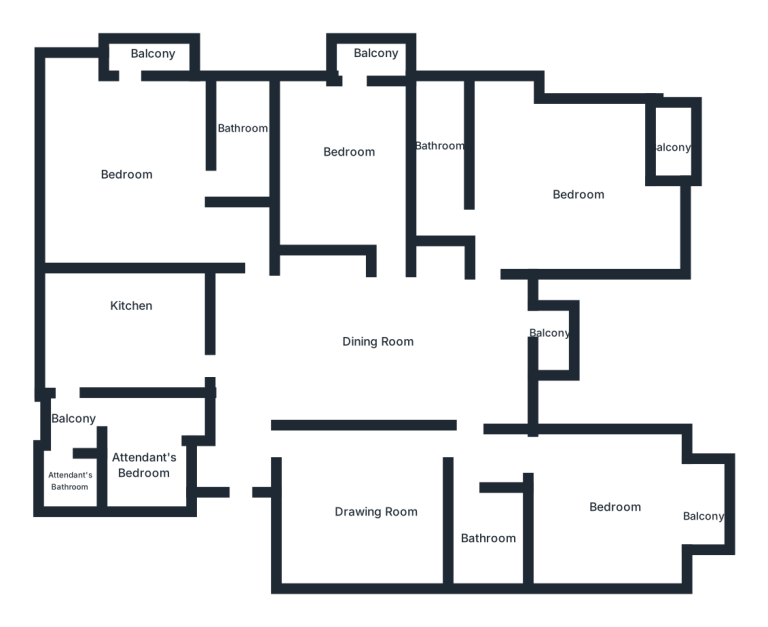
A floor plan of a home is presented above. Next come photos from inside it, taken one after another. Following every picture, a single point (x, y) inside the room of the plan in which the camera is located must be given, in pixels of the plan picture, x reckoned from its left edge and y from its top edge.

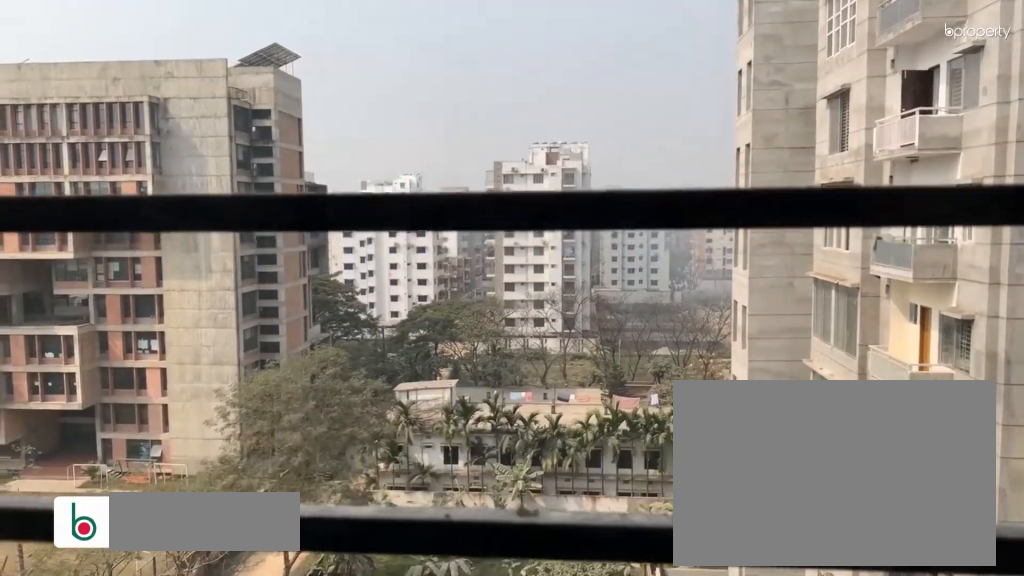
(140, 66)
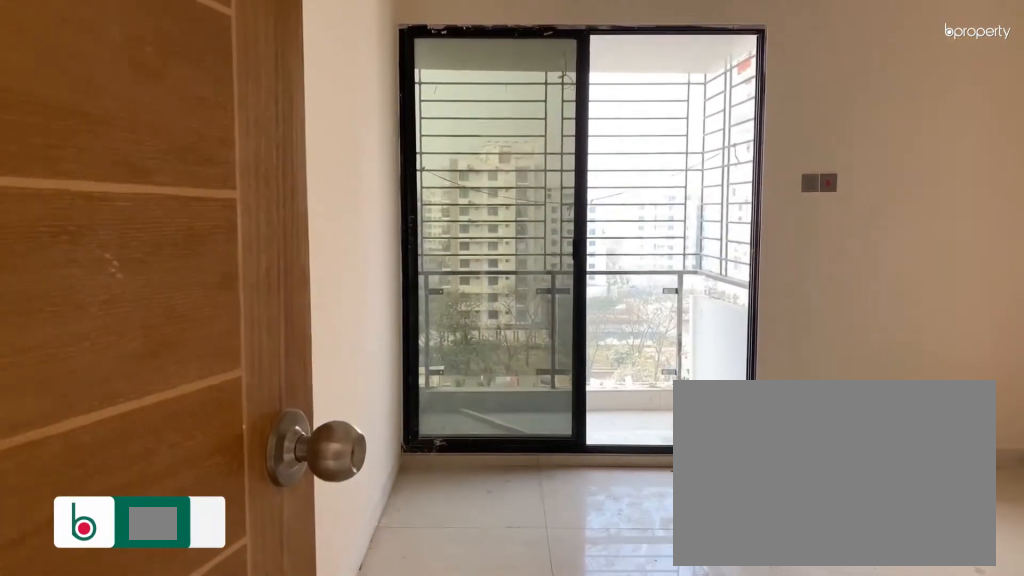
(378, 251)
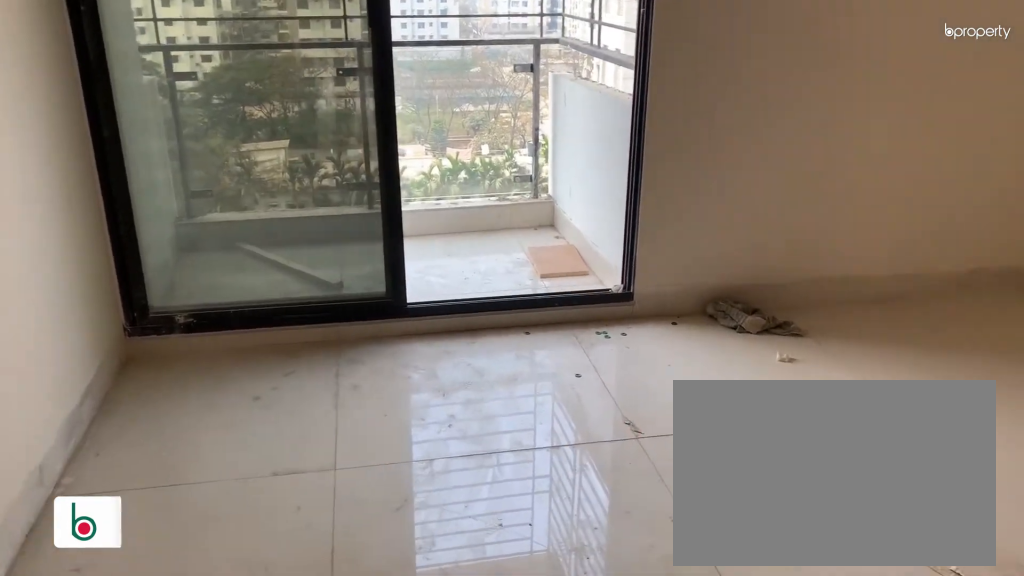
(349, 159)
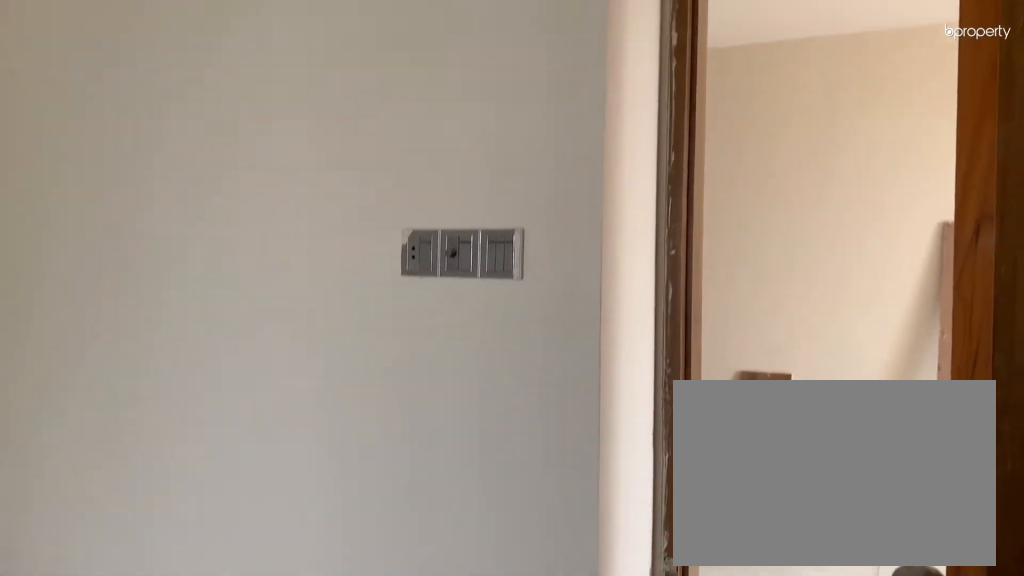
(349, 159)
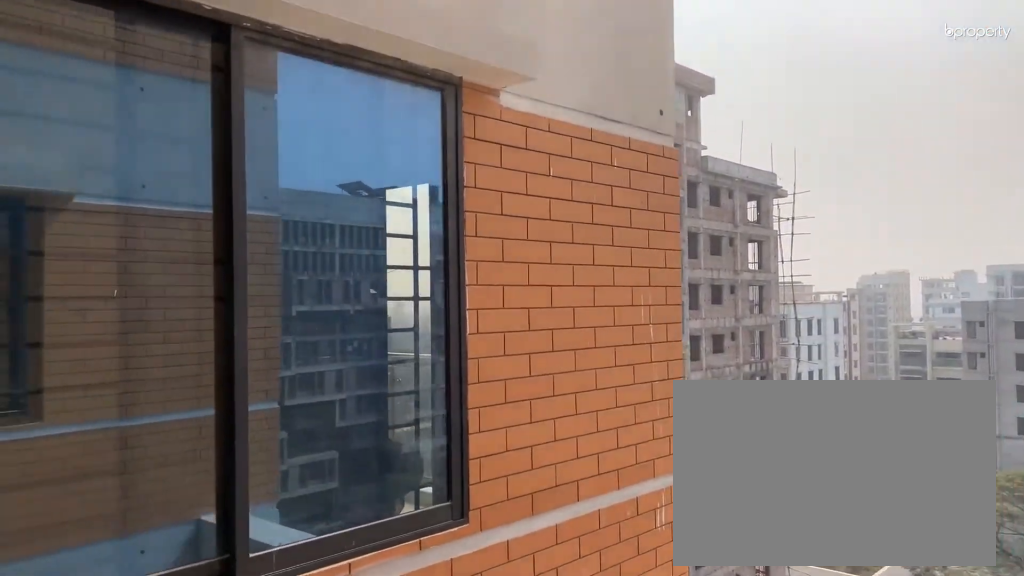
(556, 343)
